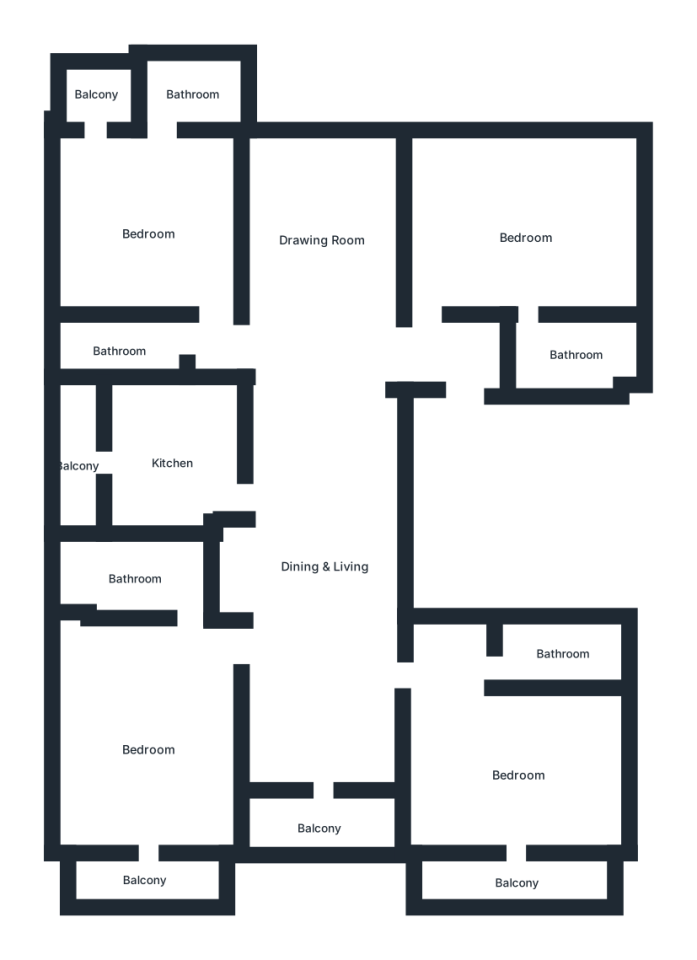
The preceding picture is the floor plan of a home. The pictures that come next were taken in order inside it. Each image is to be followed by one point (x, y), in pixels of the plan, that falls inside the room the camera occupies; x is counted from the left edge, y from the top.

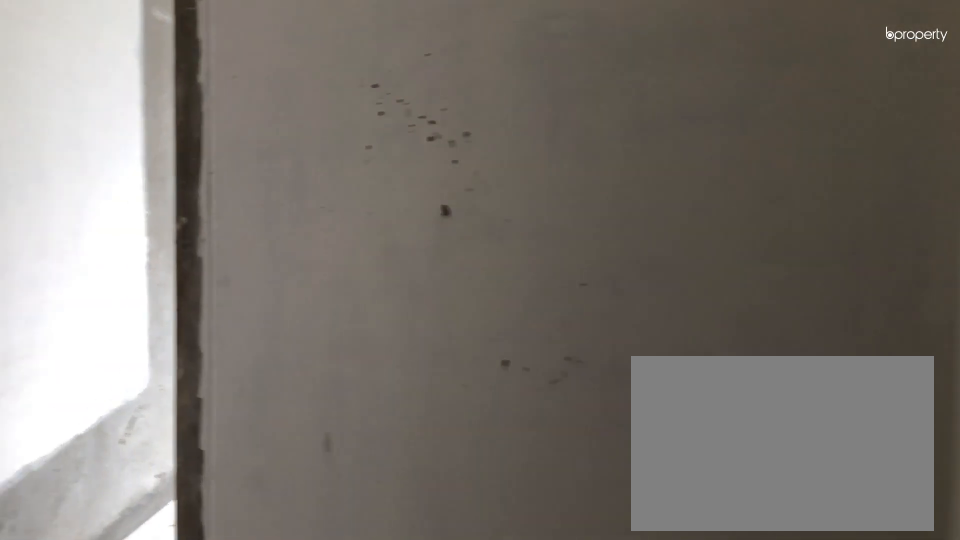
(366, 358)
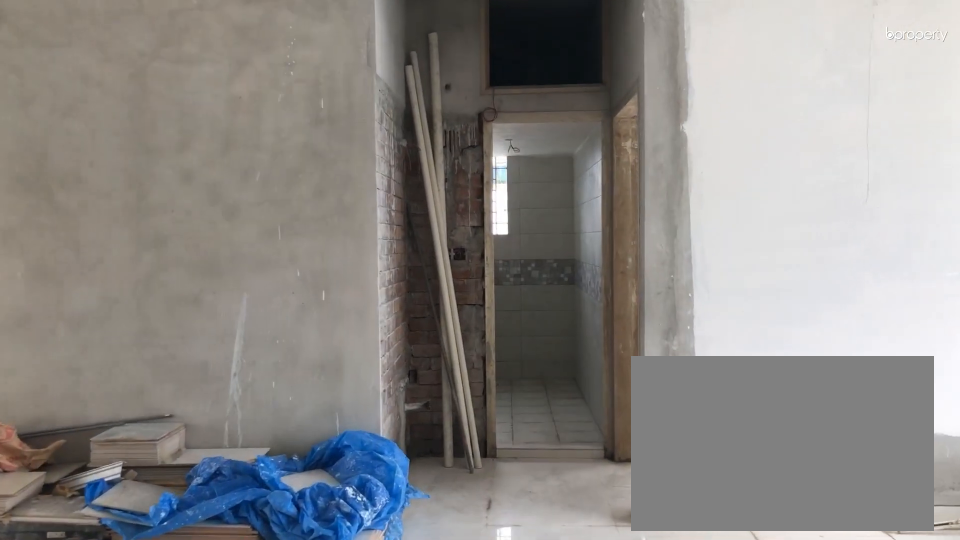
(366, 358)
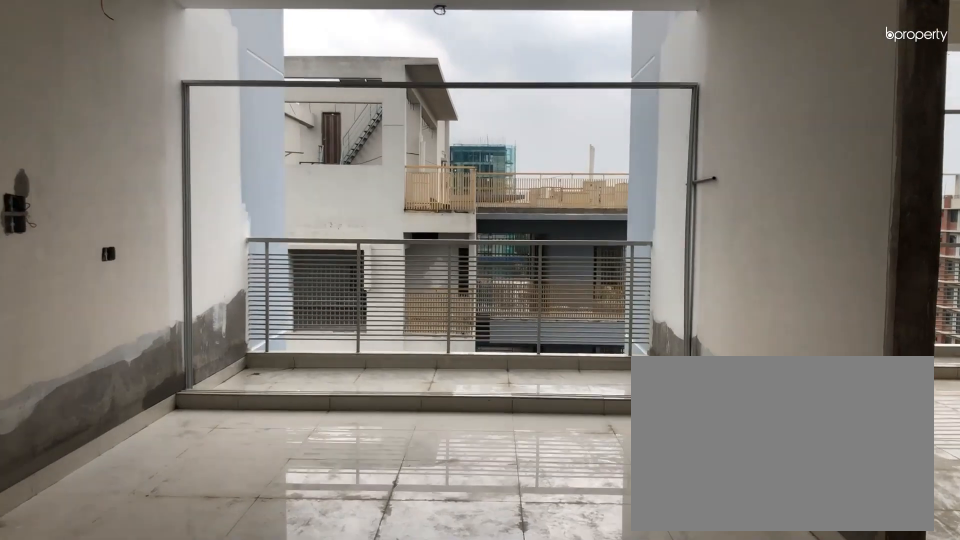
(323, 568)
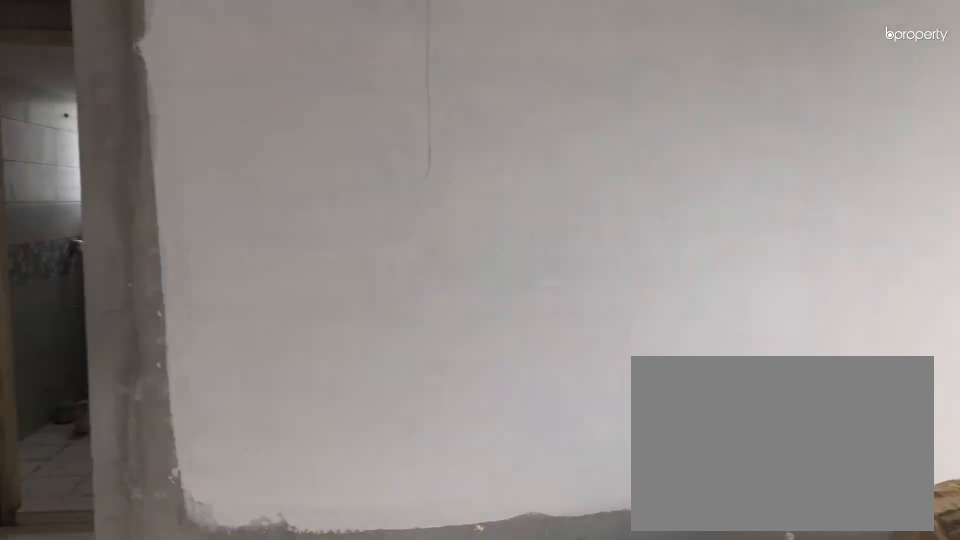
(323, 241)
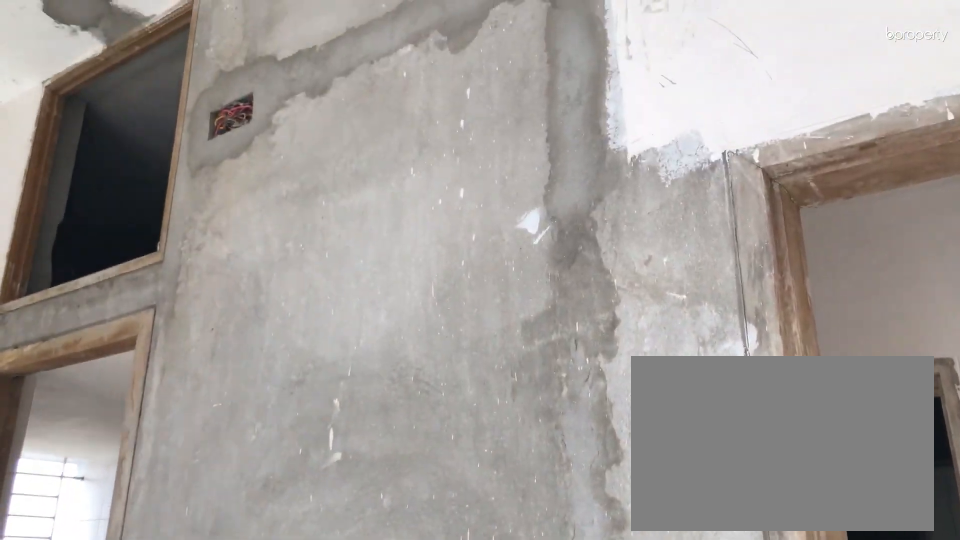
(527, 235)
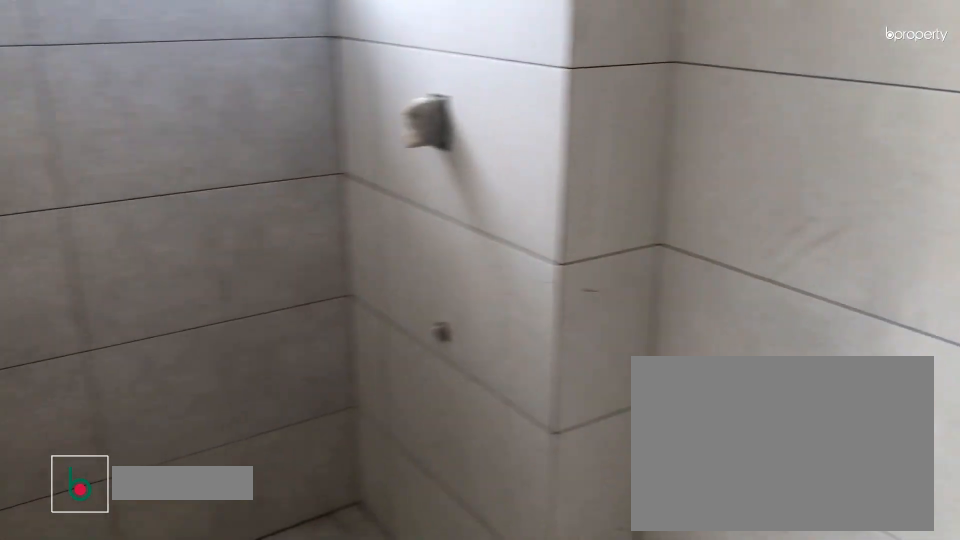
(578, 355)
